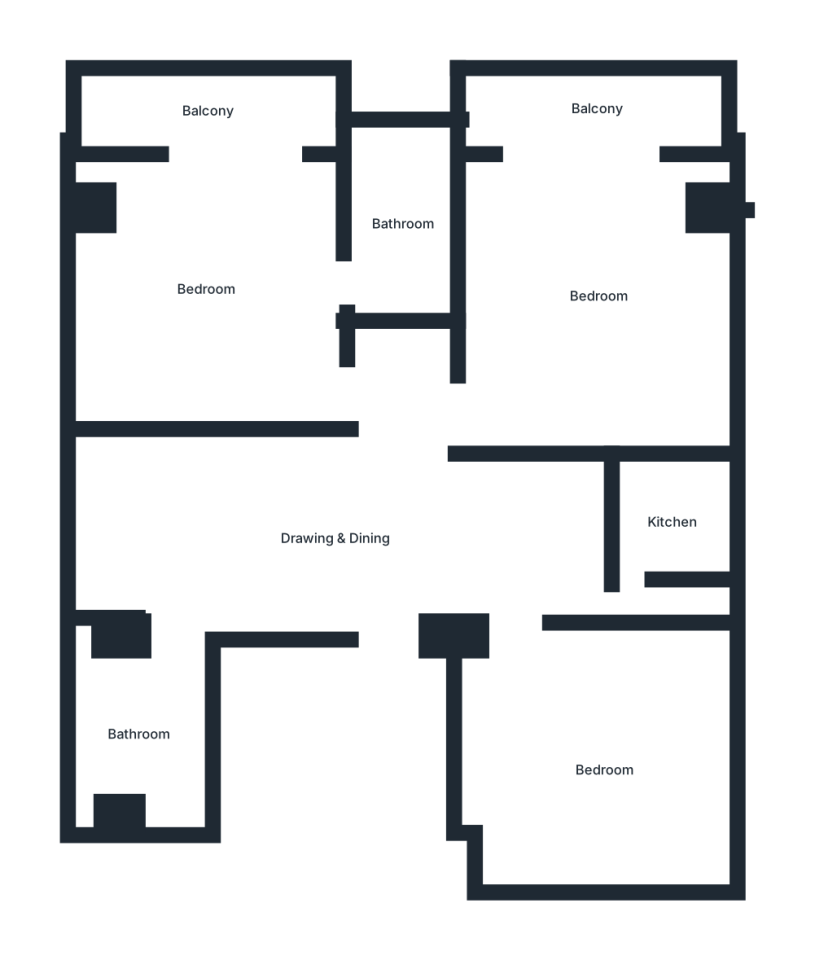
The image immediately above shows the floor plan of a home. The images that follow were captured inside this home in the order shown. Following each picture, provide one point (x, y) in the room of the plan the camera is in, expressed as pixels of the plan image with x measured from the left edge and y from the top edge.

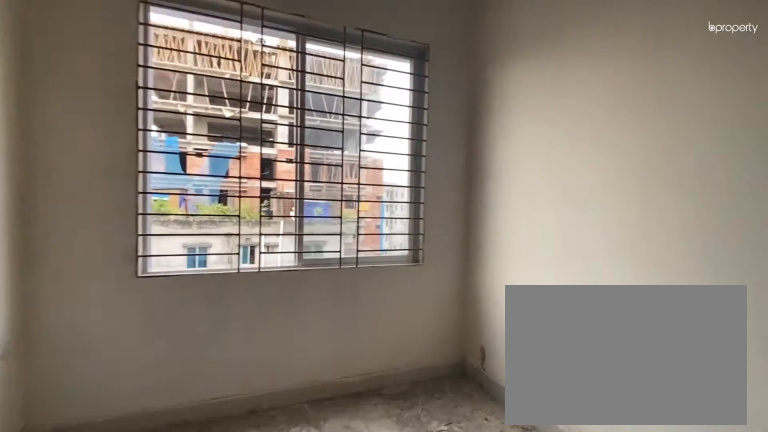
(337, 537)
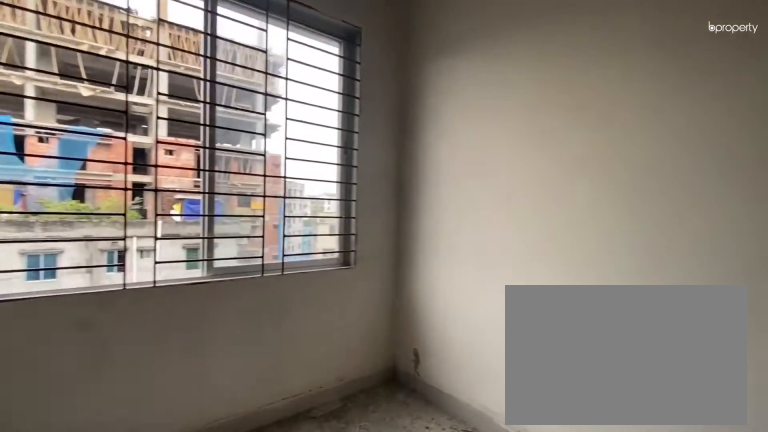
(337, 537)
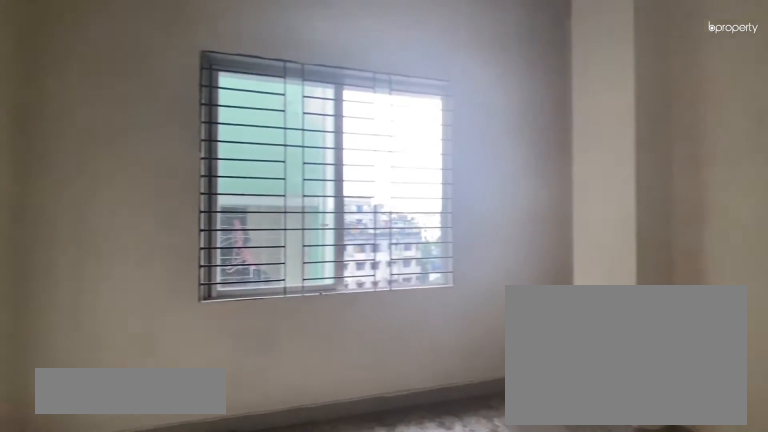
(601, 772)
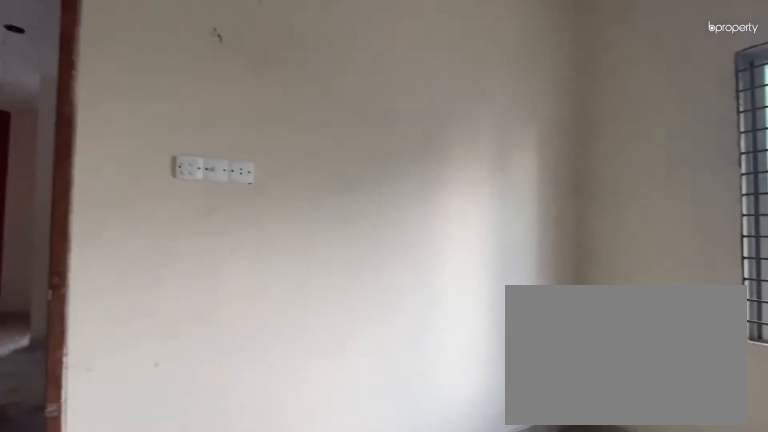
(601, 772)
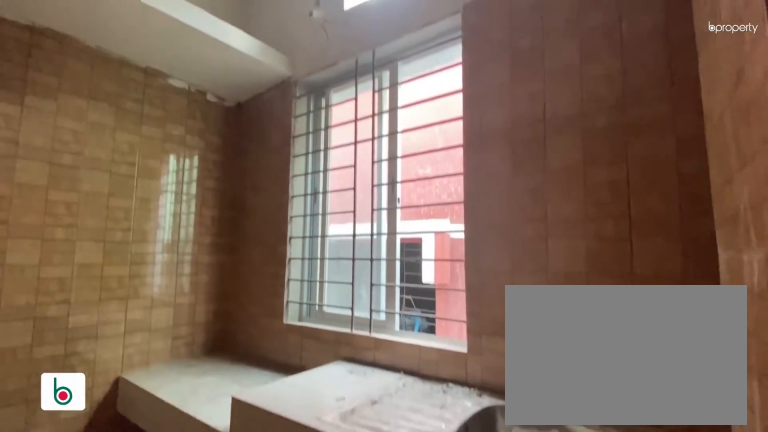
(670, 522)
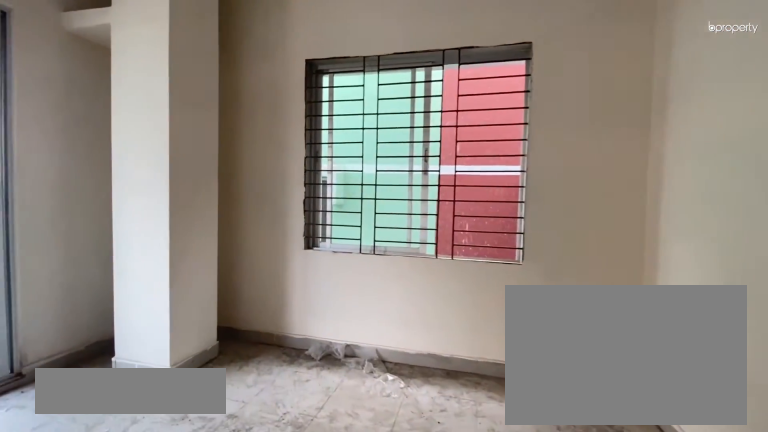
(595, 298)
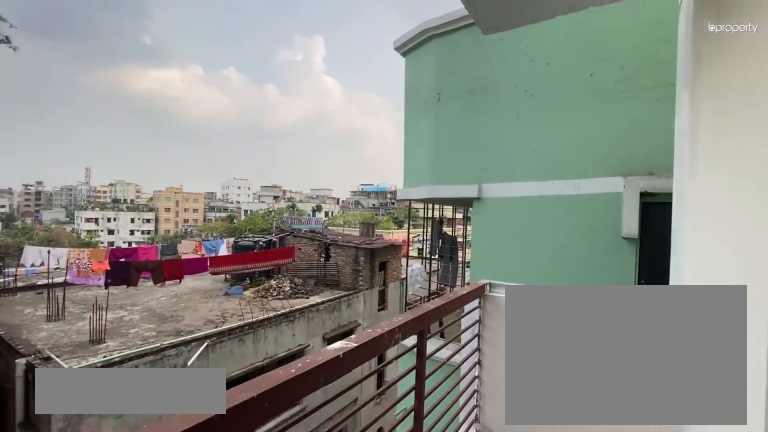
(597, 109)
